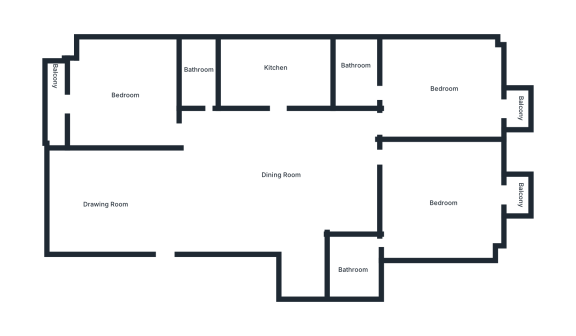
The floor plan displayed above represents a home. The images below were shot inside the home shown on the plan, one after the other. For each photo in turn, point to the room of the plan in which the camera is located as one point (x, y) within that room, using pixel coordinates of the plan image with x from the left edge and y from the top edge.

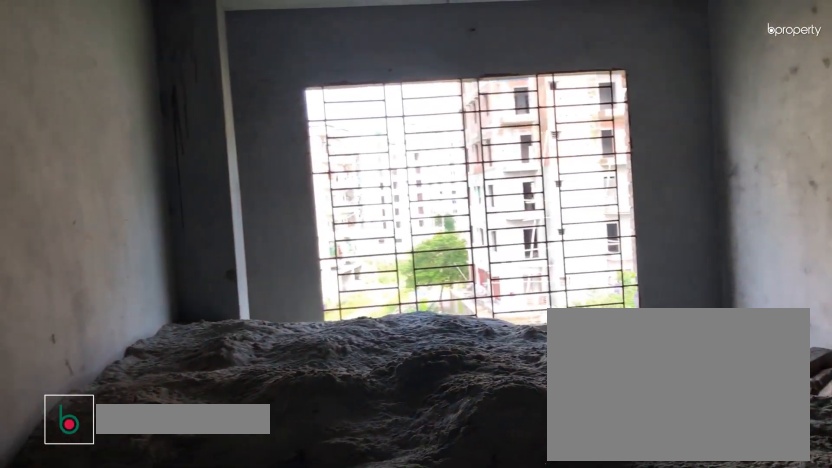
(107, 203)
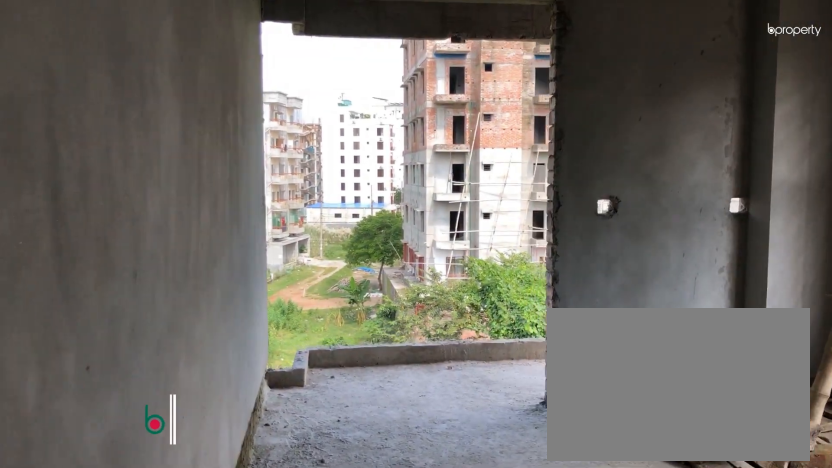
(124, 98)
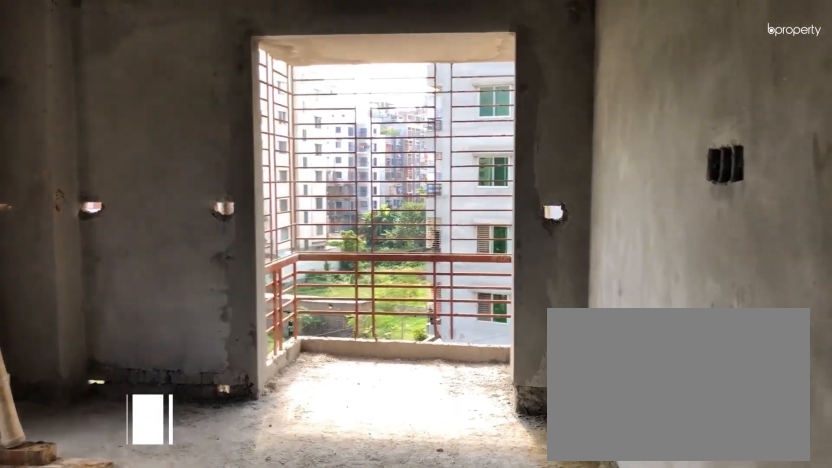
(444, 90)
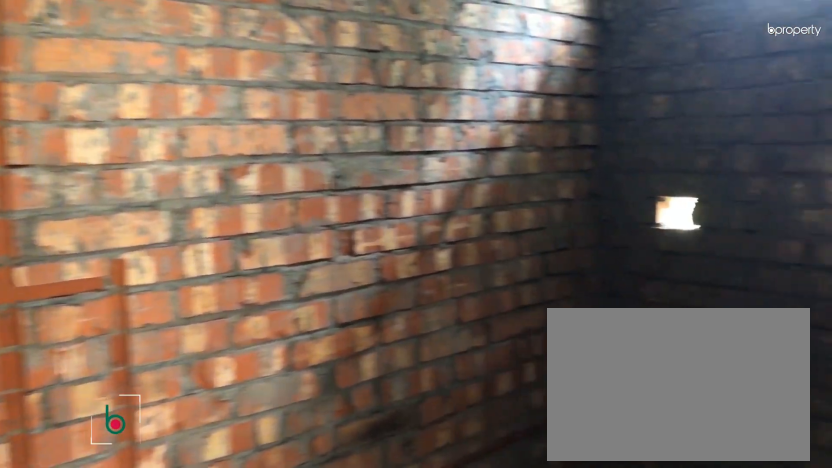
(355, 71)
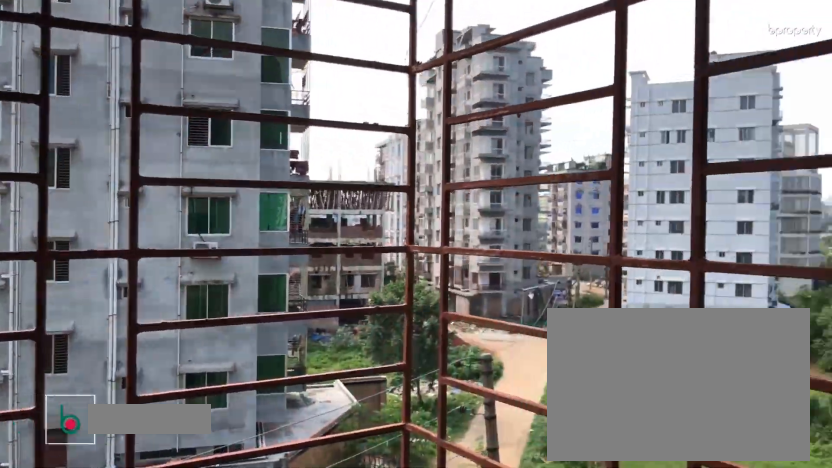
(517, 196)
